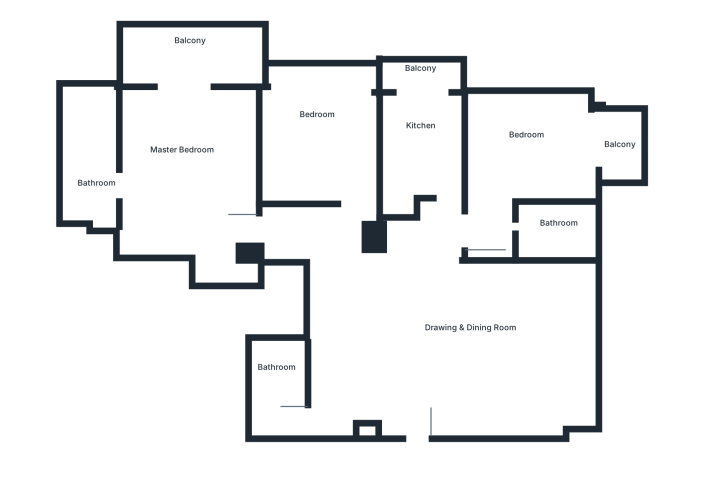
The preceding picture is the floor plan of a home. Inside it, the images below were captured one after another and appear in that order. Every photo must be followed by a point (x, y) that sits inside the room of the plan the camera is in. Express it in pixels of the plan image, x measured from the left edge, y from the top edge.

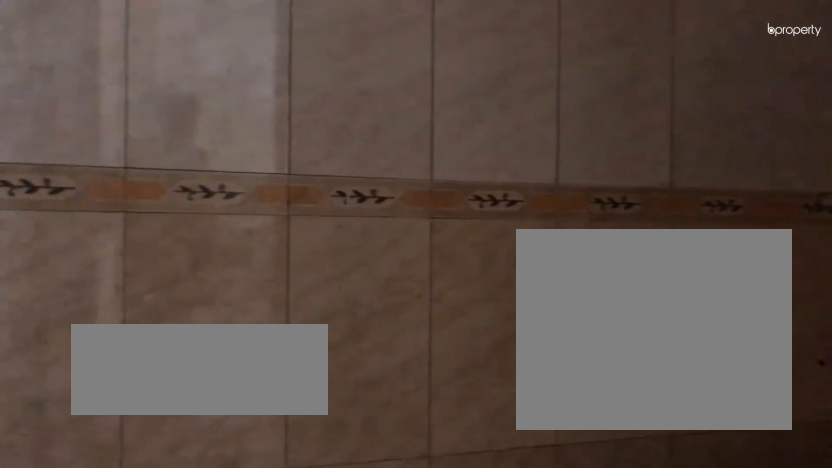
(279, 380)
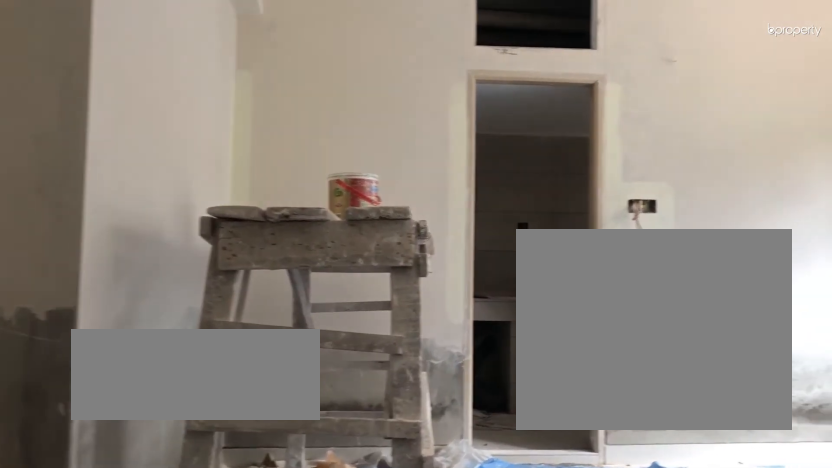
(194, 168)
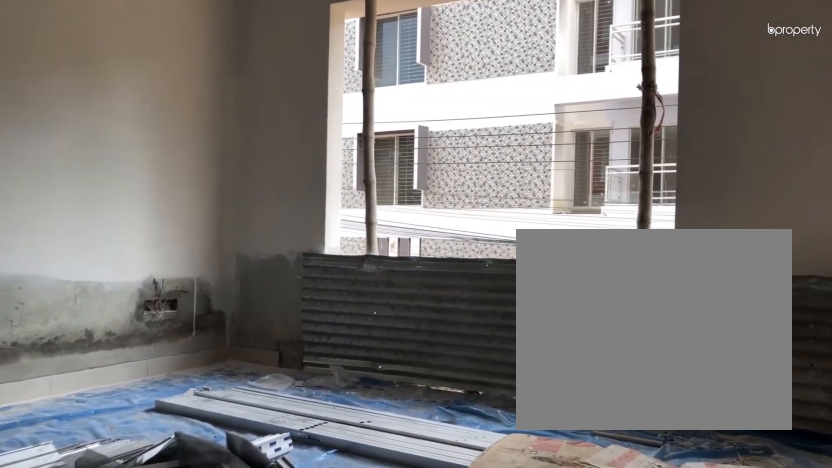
(194, 168)
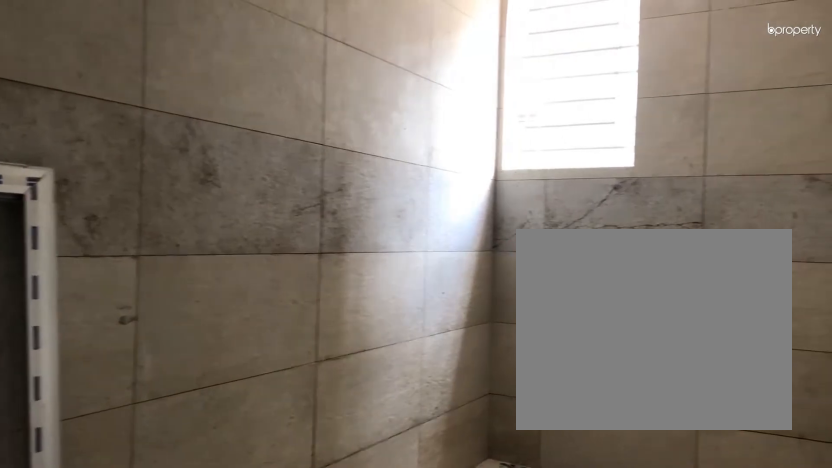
(90, 158)
